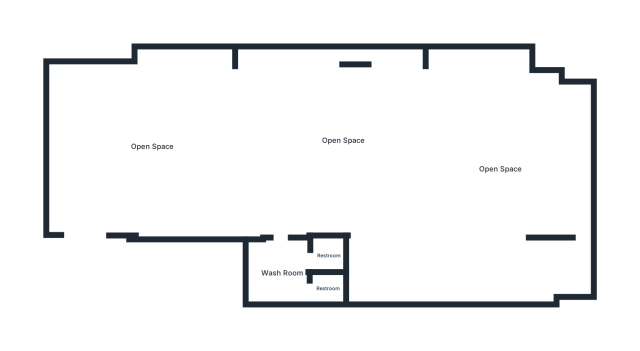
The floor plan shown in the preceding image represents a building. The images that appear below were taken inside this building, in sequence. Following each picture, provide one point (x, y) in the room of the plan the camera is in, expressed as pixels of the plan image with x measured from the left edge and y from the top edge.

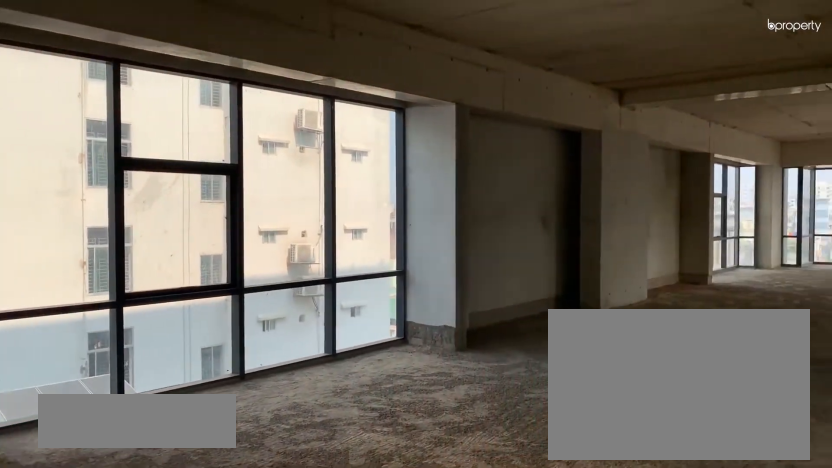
(153, 147)
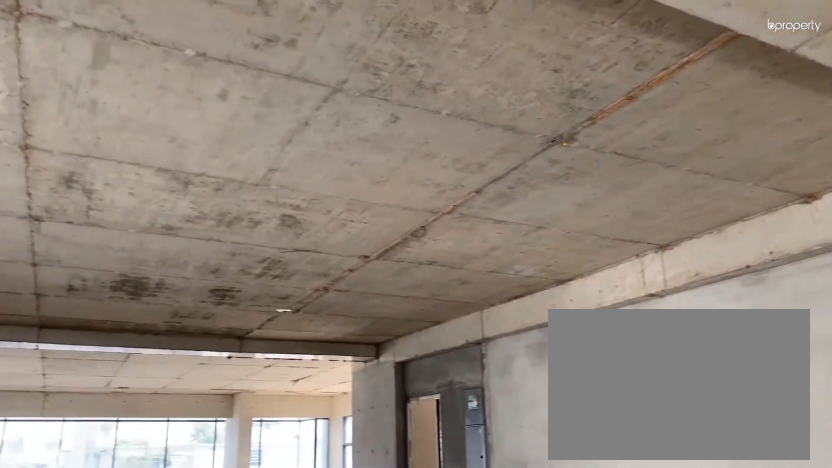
(153, 147)
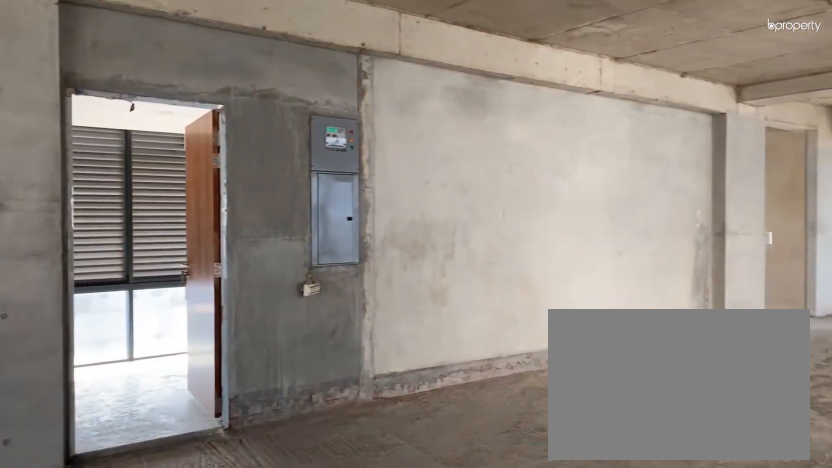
(345, 140)
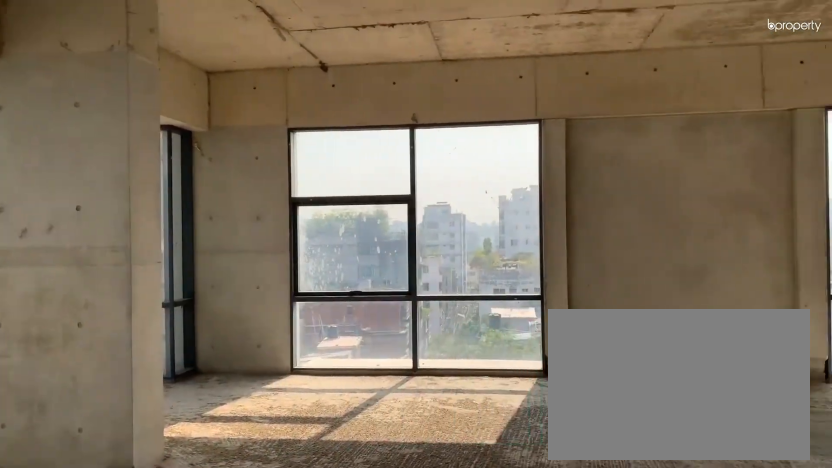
(502, 169)
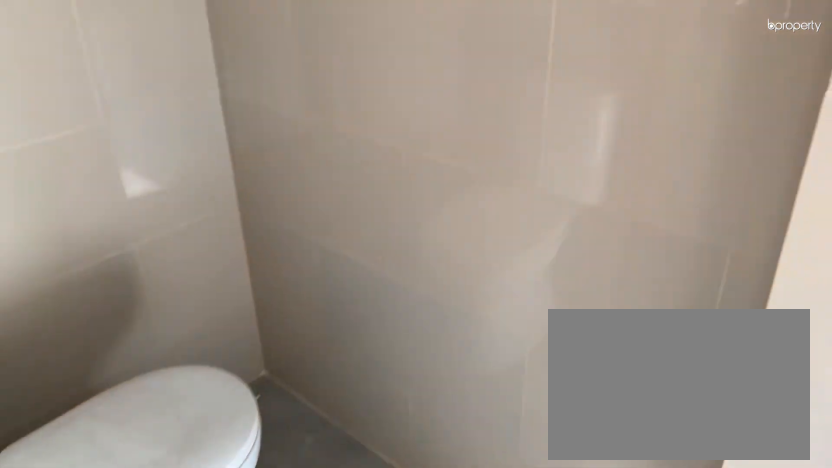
(328, 290)
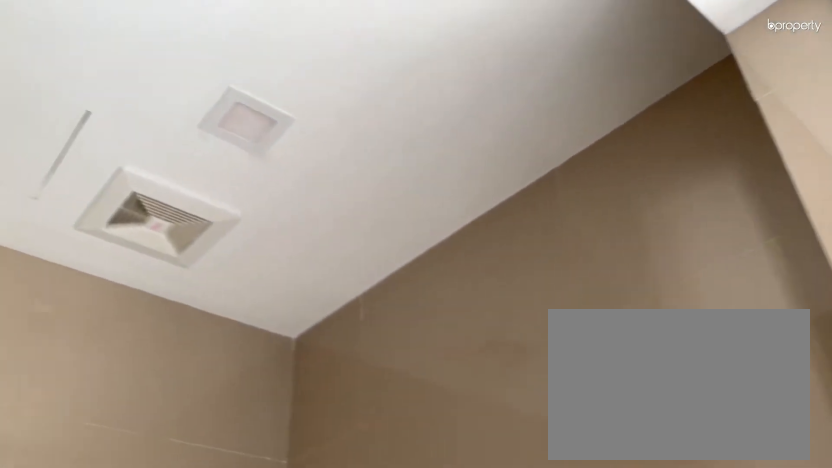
(328, 290)
